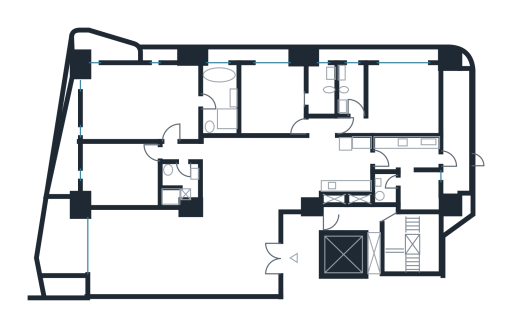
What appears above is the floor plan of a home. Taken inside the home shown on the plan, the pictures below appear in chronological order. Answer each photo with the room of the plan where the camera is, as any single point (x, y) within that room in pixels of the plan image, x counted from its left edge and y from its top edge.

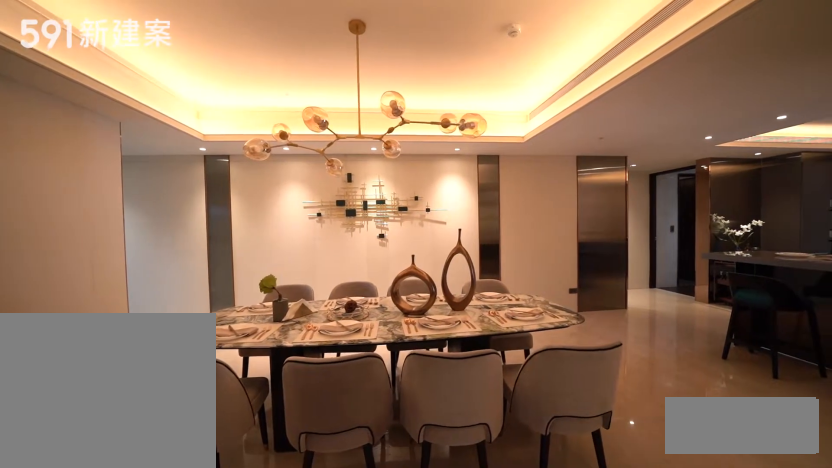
(256, 175)
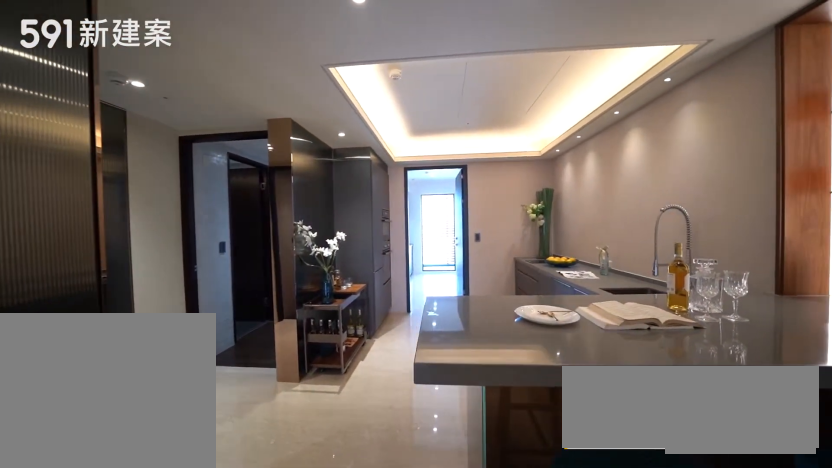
(349, 163)
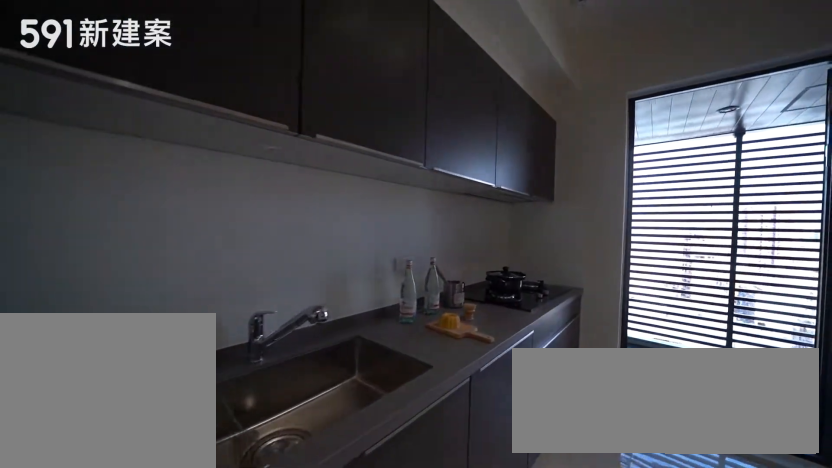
(413, 152)
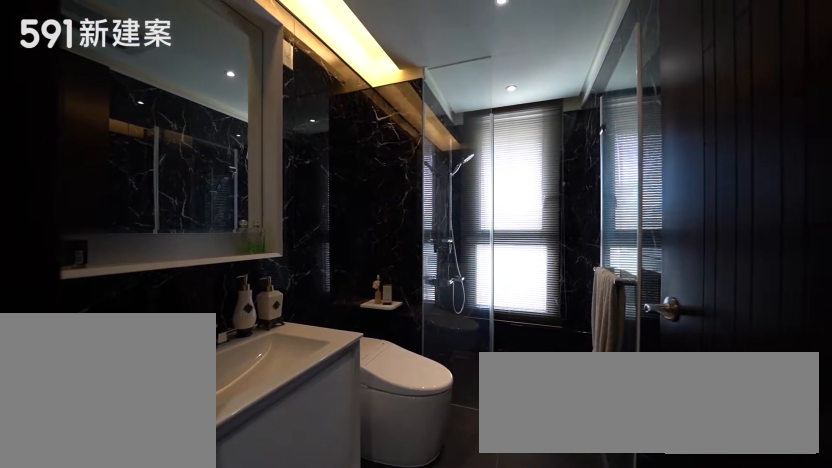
(353, 87)
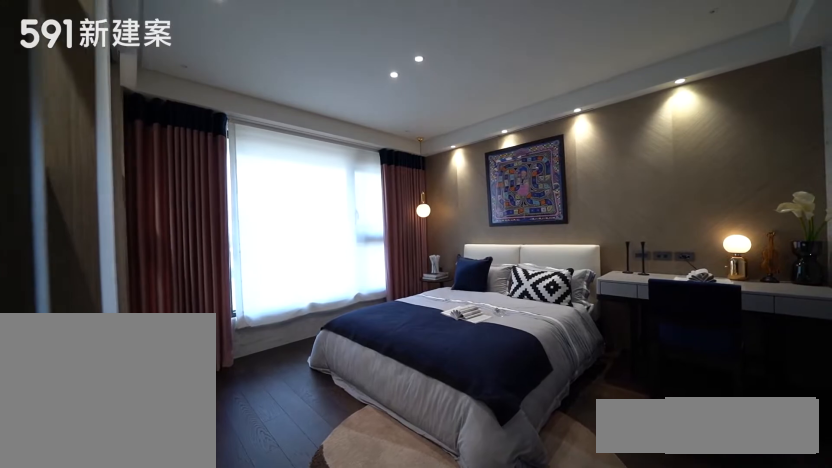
(399, 100)
